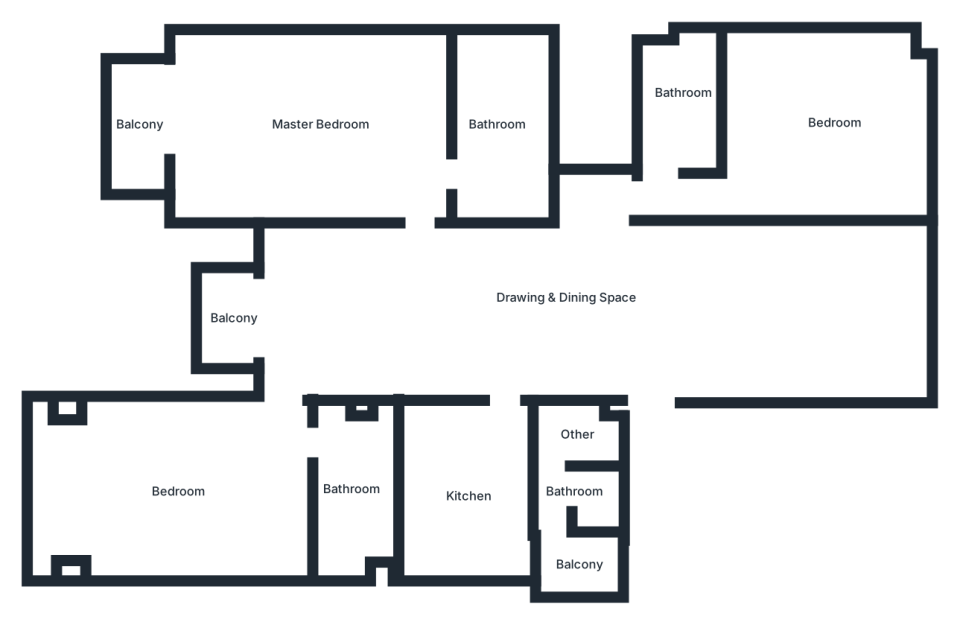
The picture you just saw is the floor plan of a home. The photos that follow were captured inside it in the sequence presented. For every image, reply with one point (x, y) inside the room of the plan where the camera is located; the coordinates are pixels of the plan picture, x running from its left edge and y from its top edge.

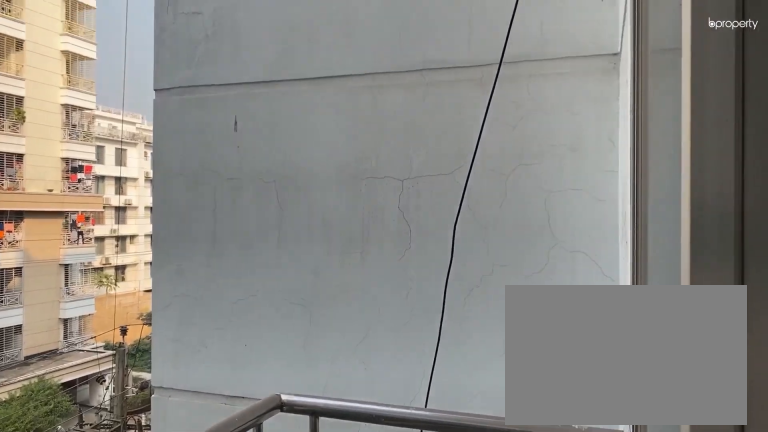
(235, 323)
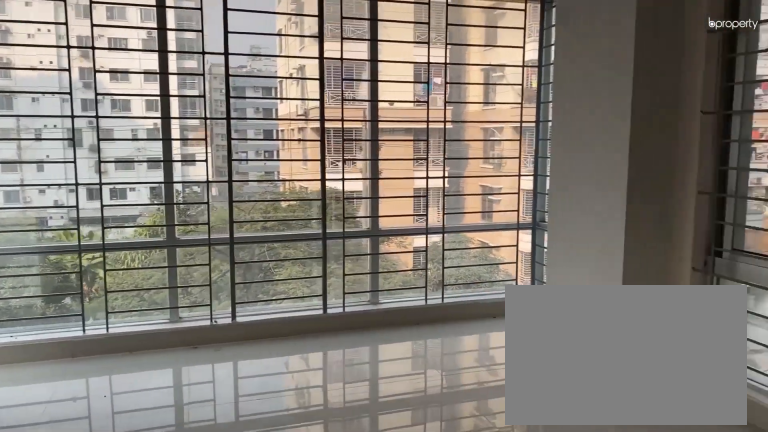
(189, 505)
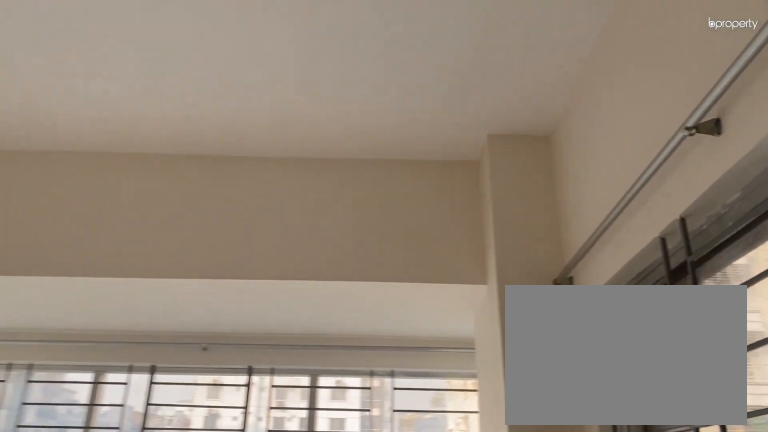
(189, 505)
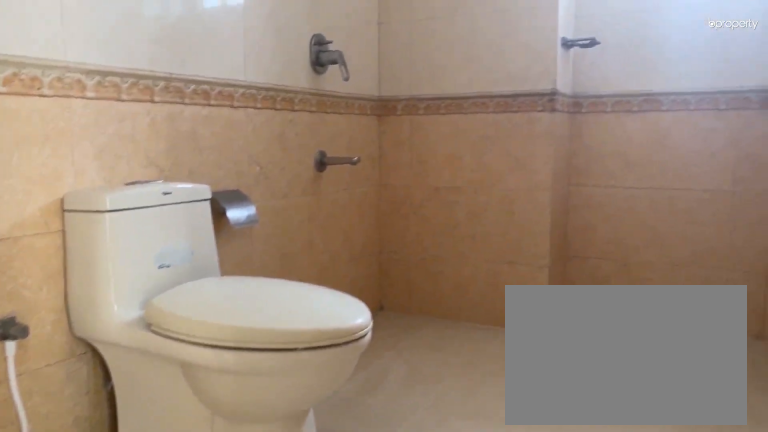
(363, 492)
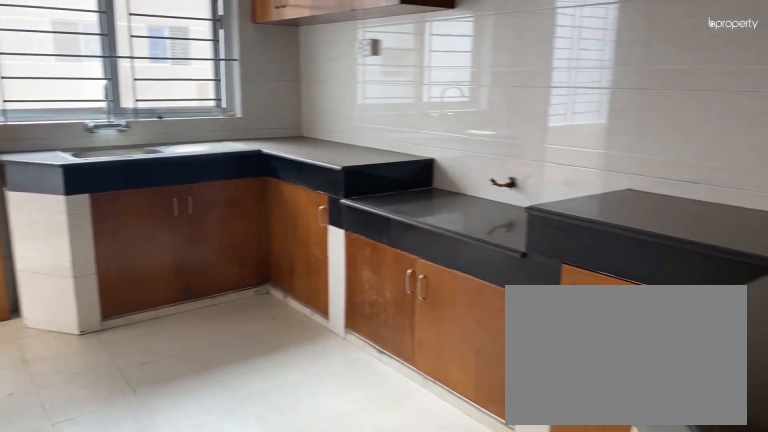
(480, 501)
